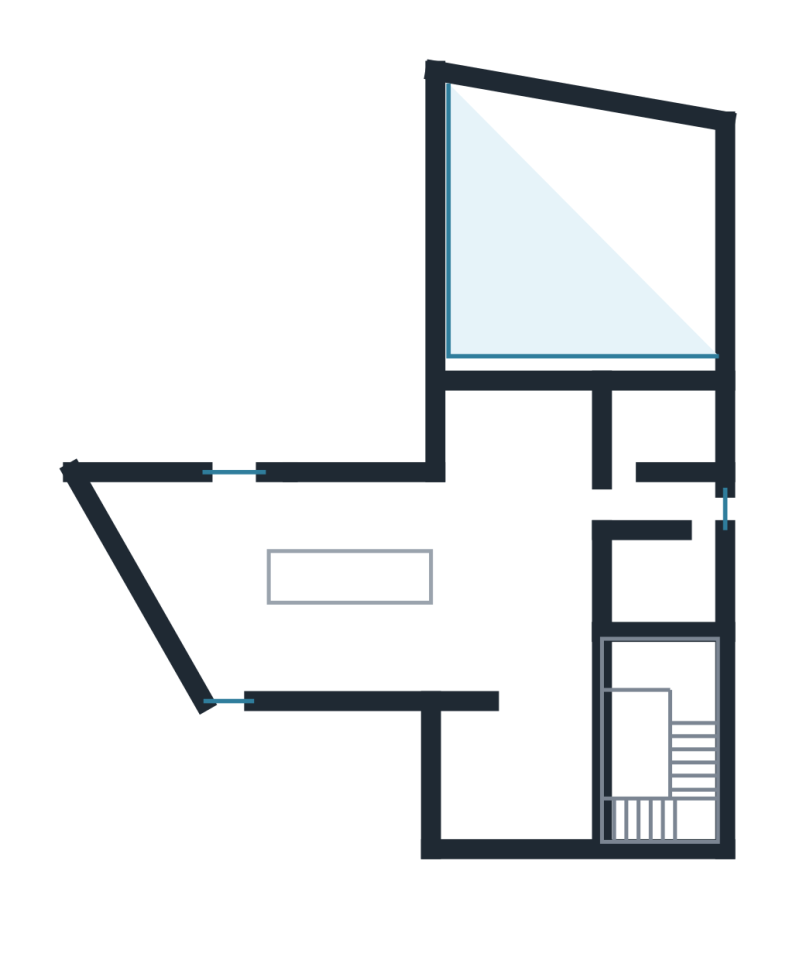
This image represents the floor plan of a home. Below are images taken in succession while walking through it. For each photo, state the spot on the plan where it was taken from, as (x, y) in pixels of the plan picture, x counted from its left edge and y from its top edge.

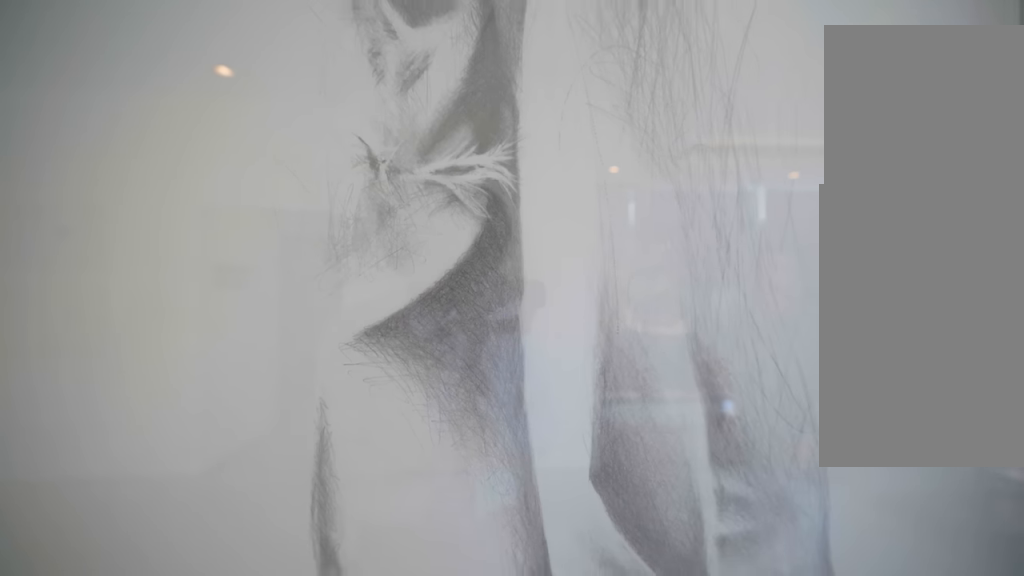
(506, 444)
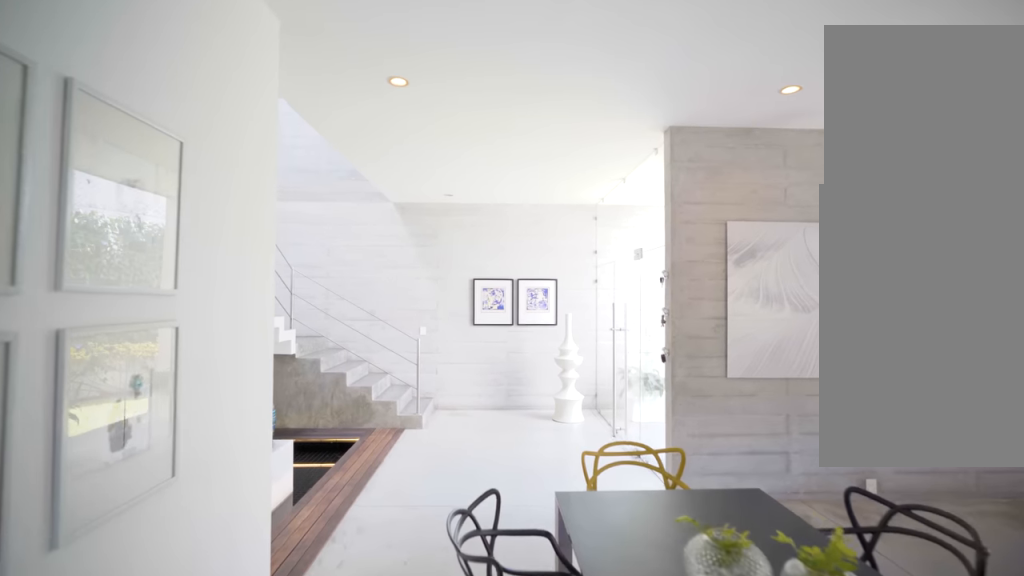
(499, 460)
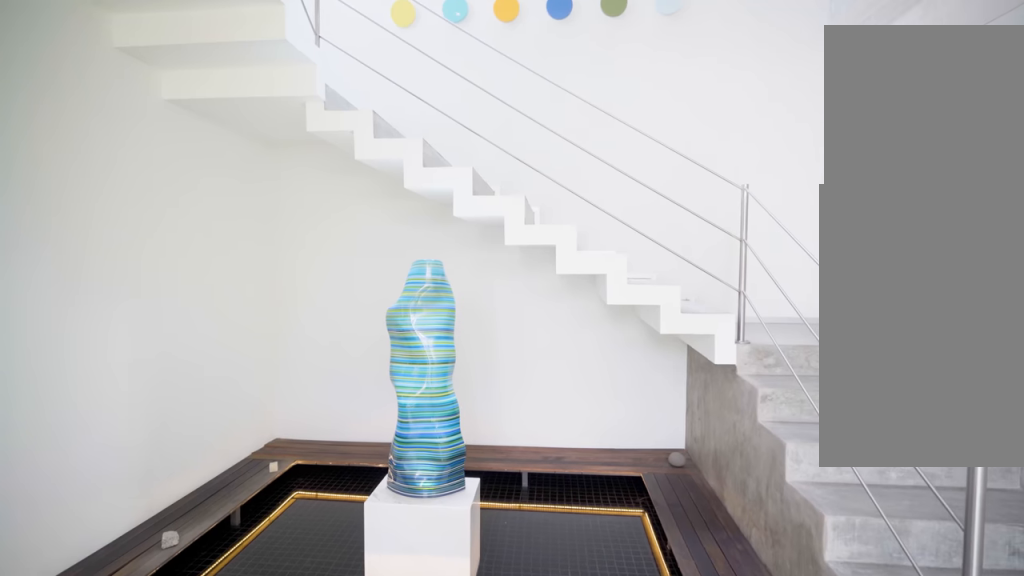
(520, 666)
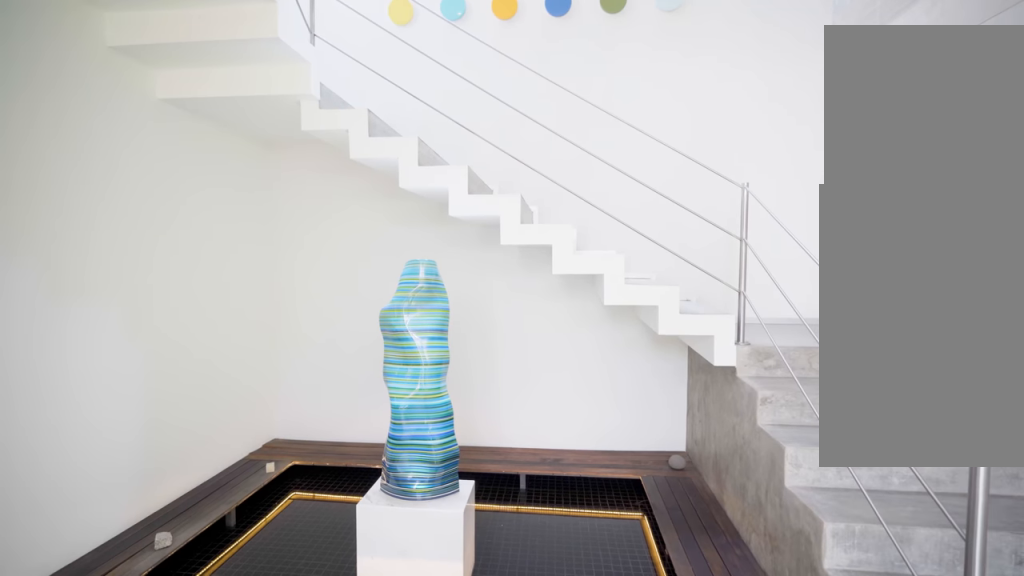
(520, 666)
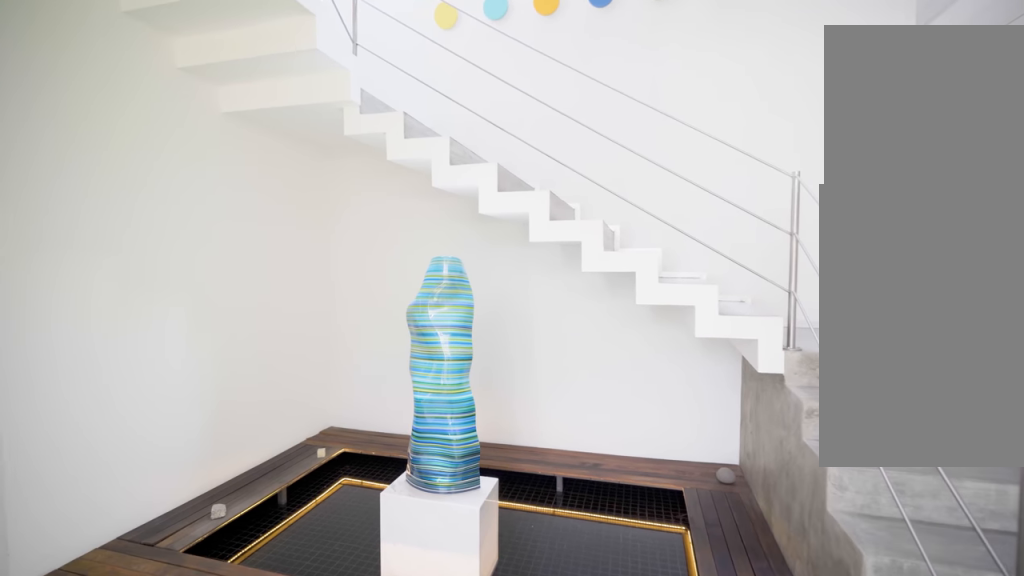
(520, 668)
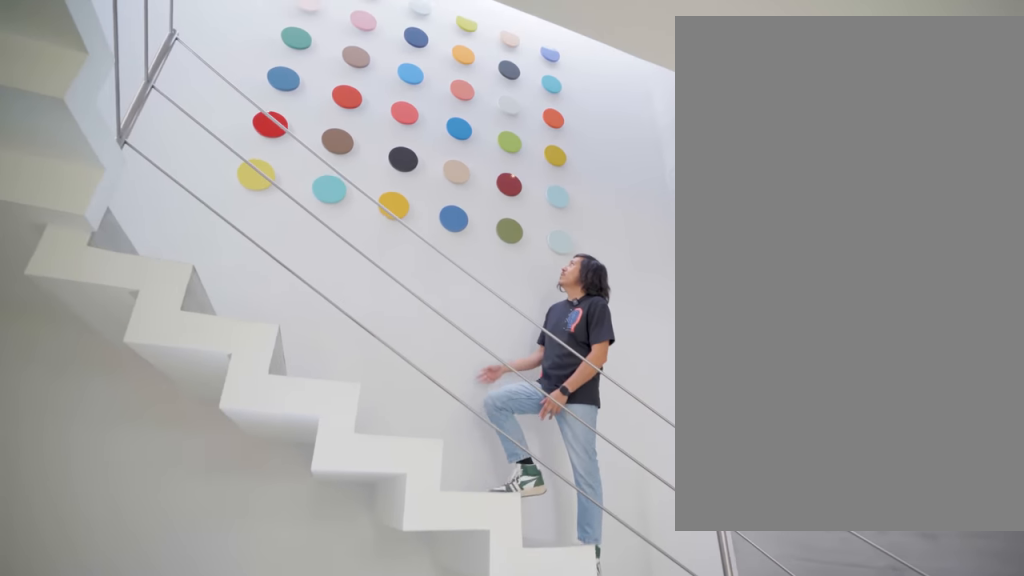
(564, 726)
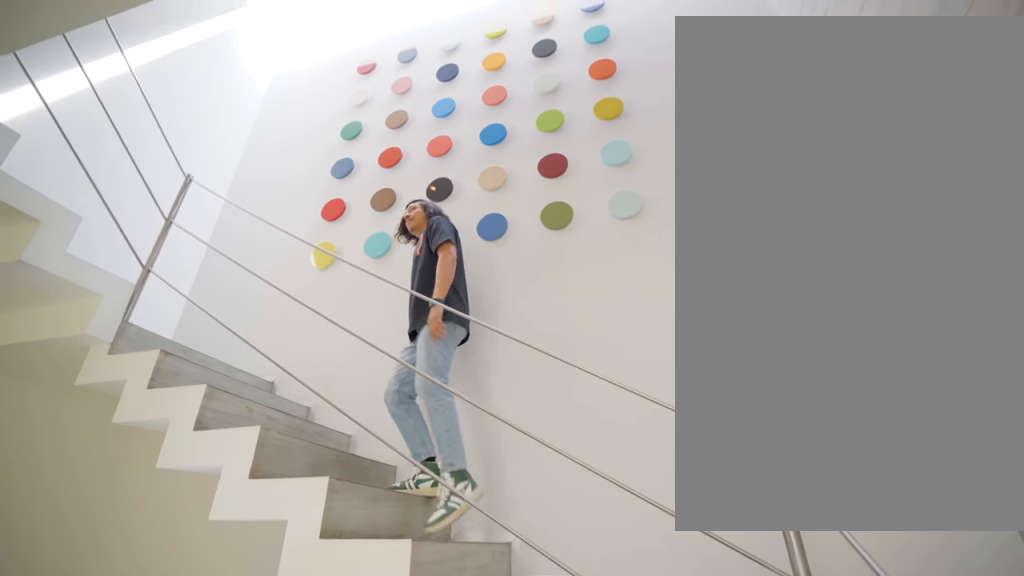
(563, 741)
